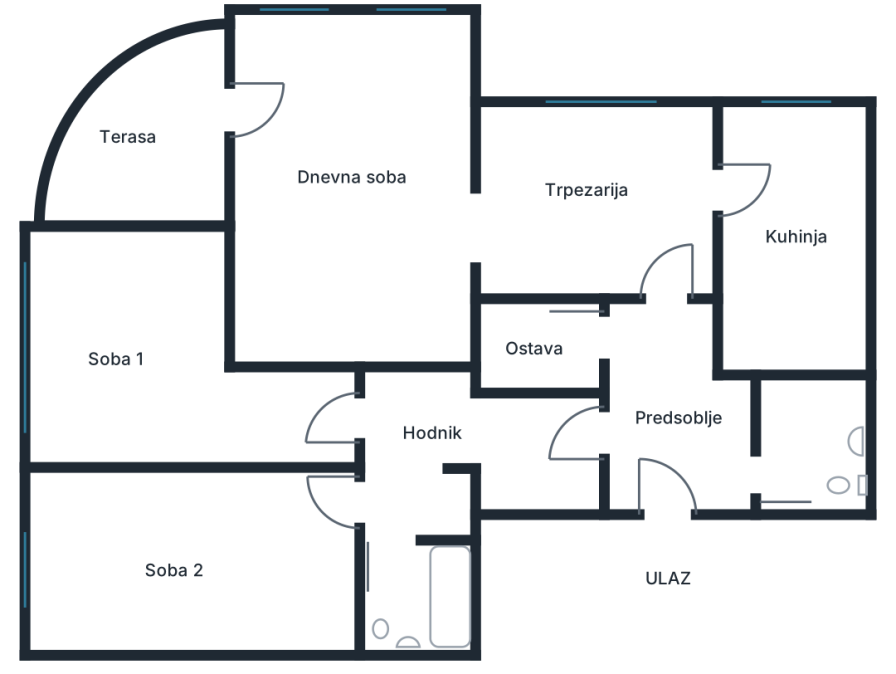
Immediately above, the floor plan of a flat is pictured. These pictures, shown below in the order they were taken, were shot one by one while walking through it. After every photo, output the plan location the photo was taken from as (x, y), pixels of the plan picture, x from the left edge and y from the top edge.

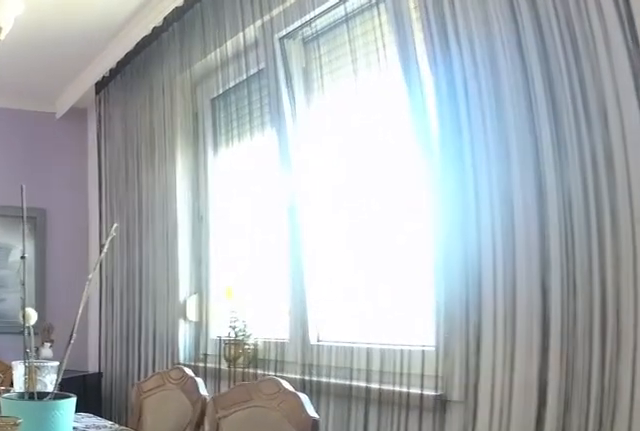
(738, 196)
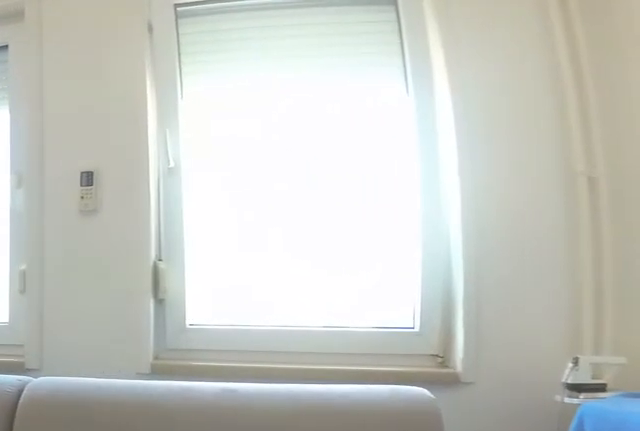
(438, 192)
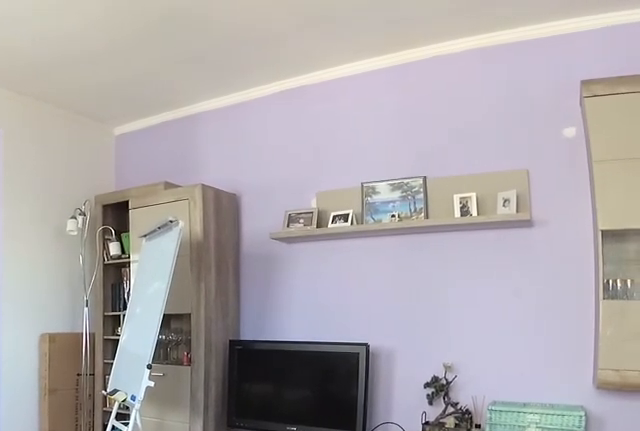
(264, 109)
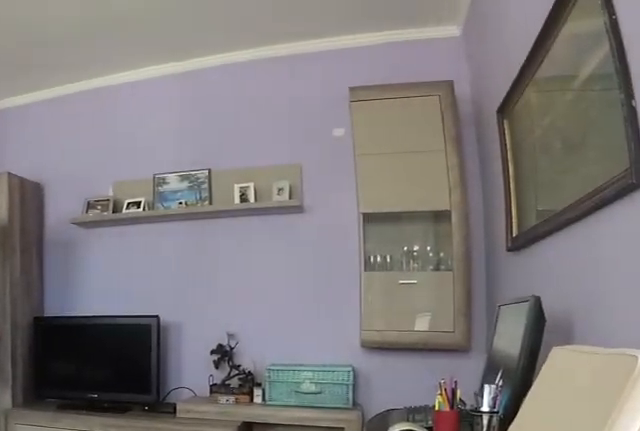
(248, 94)
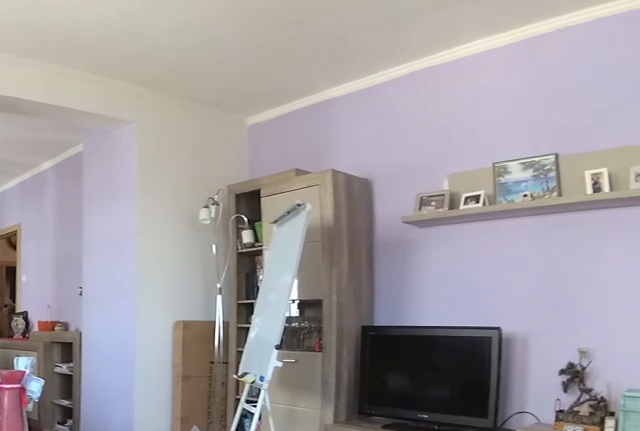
(249, 102)
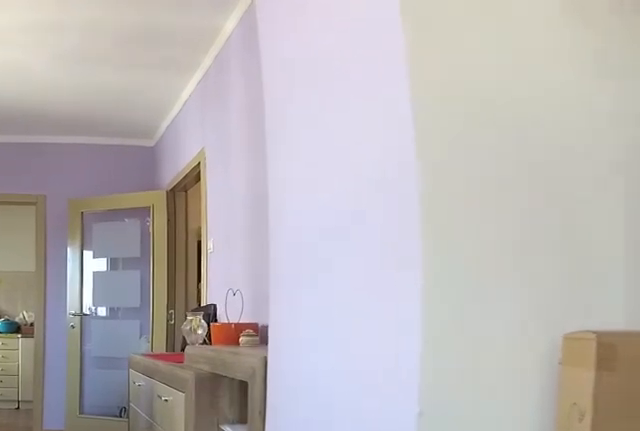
(392, 233)
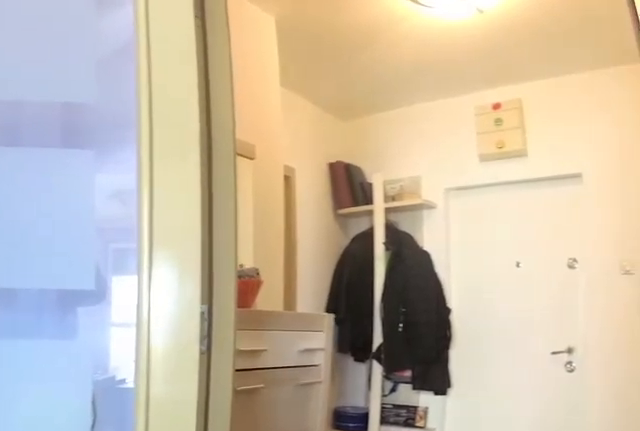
(626, 233)
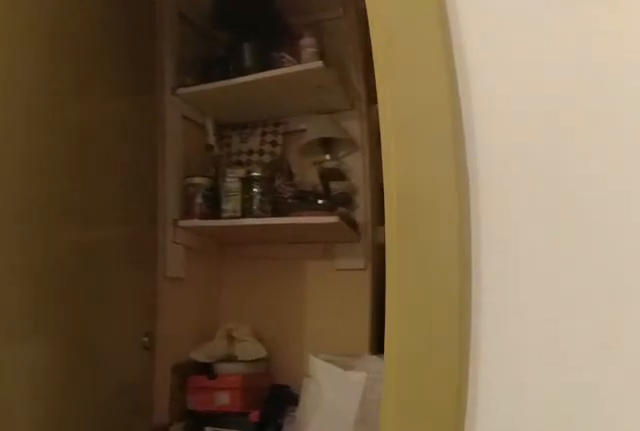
(653, 289)
